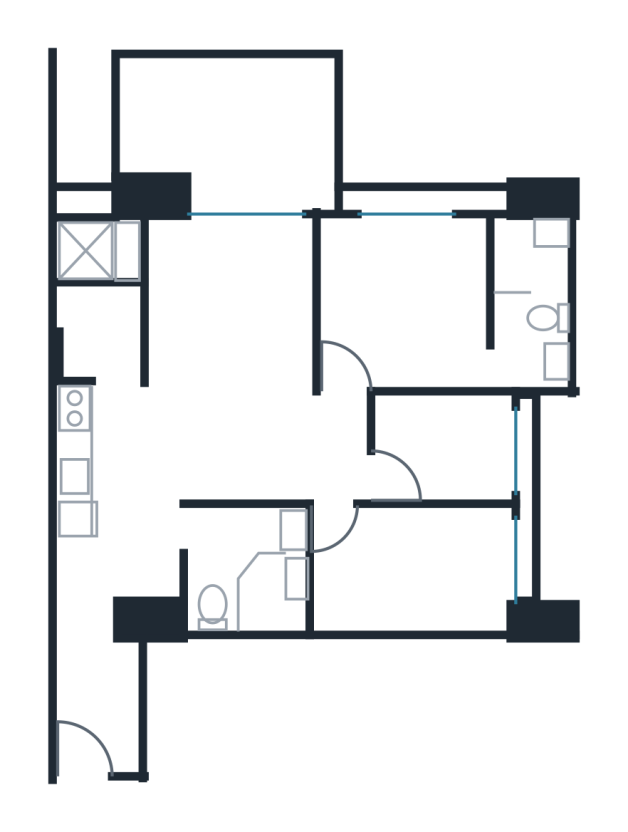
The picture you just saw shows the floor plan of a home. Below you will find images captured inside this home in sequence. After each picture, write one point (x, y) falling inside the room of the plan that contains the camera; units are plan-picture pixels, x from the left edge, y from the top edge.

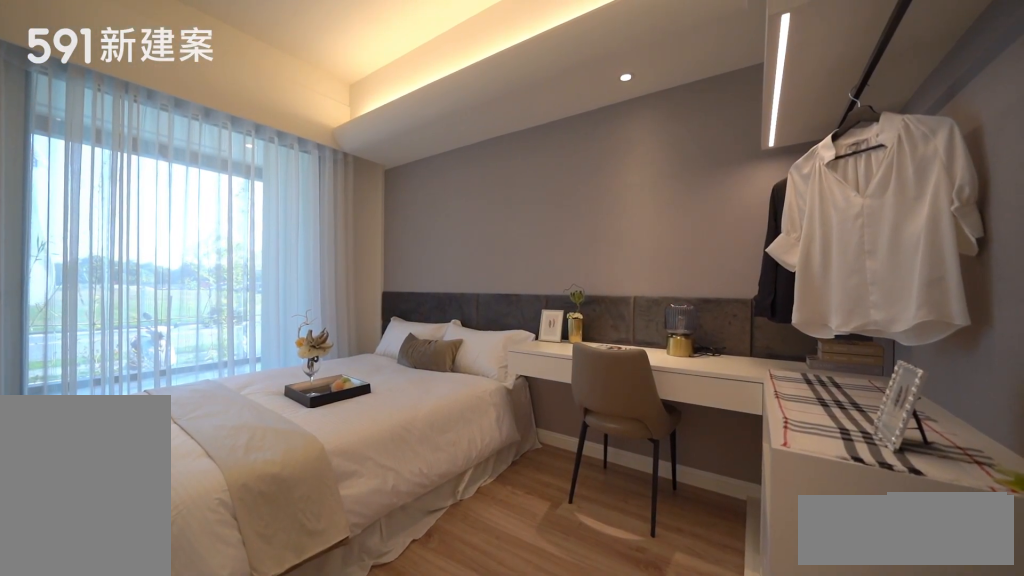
(416, 568)
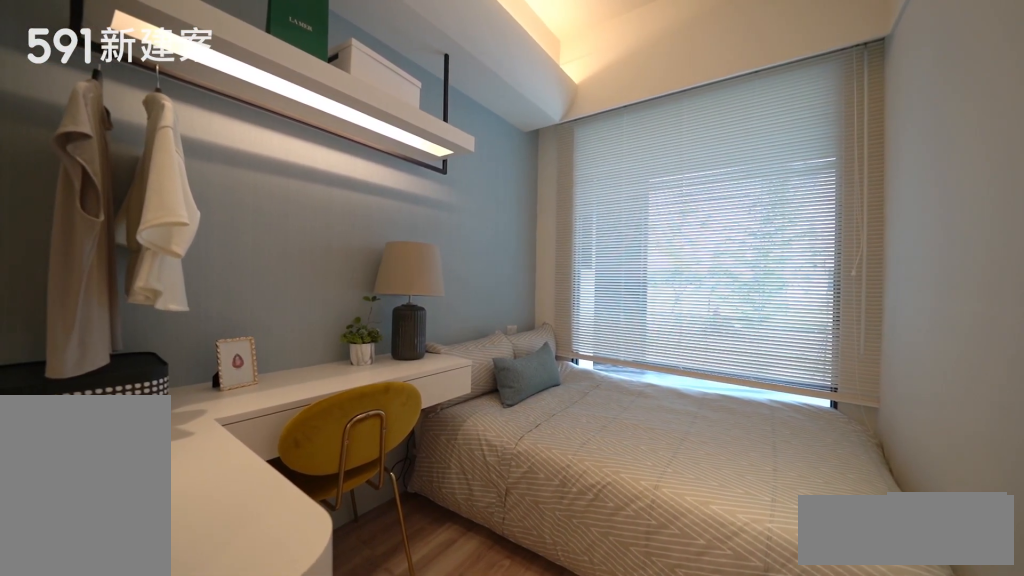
(438, 445)
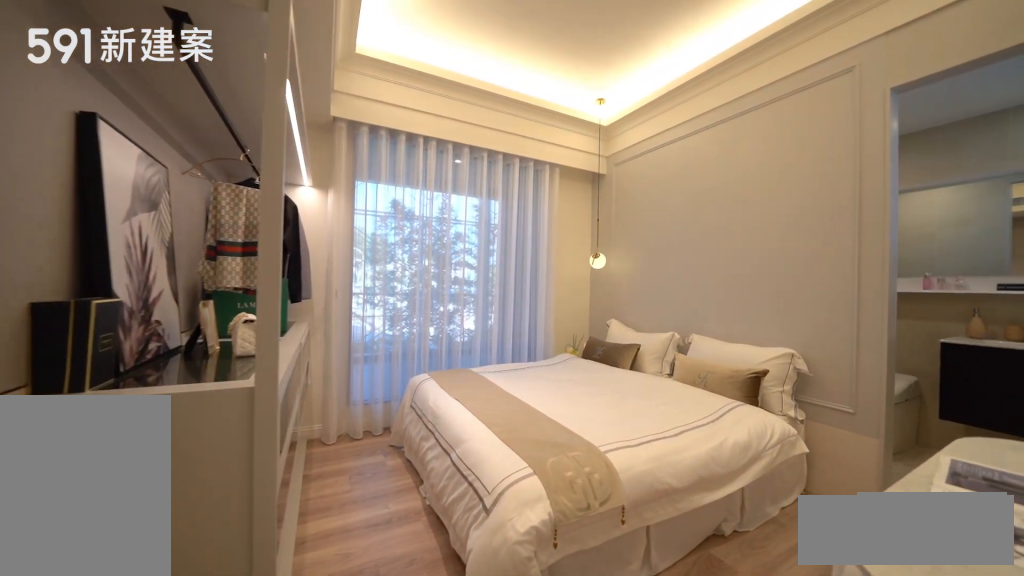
(406, 302)
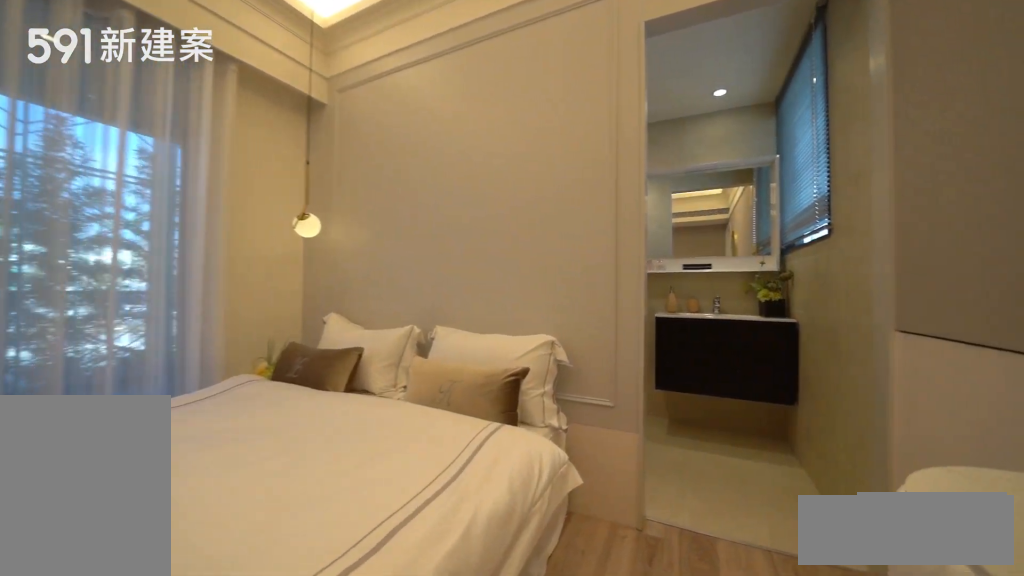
(406, 302)
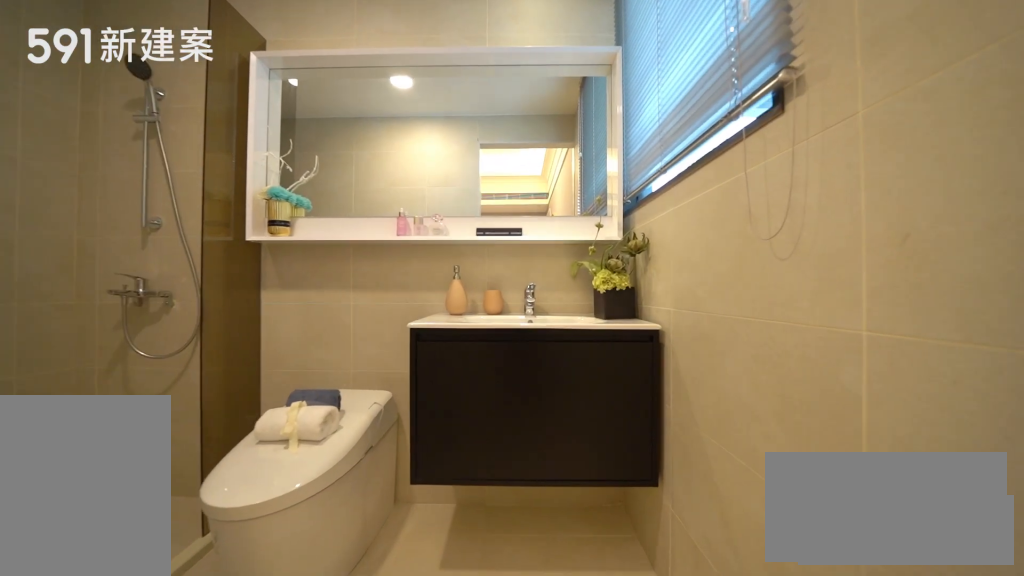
(527, 297)
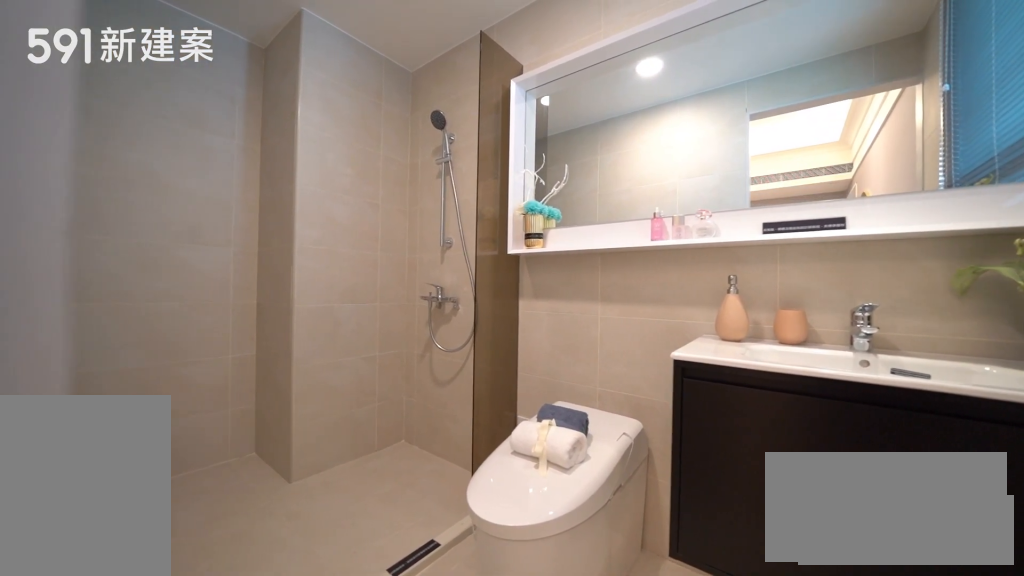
(527, 297)
